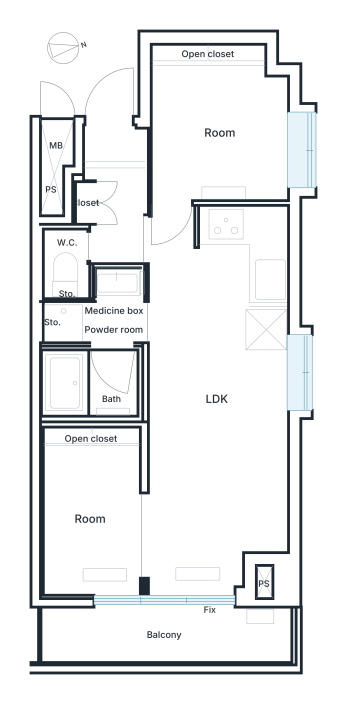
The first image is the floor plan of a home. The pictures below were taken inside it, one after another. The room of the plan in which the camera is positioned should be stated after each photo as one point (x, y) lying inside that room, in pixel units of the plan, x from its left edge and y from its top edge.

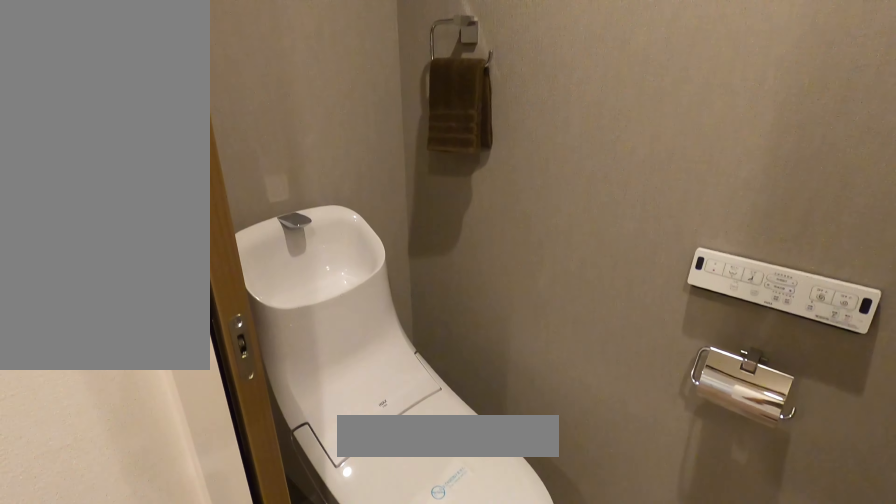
(64, 271)
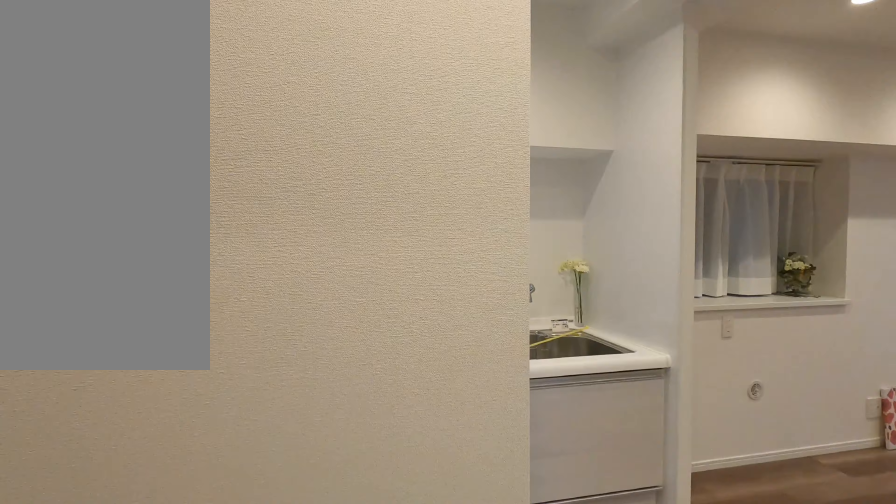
(170, 227)
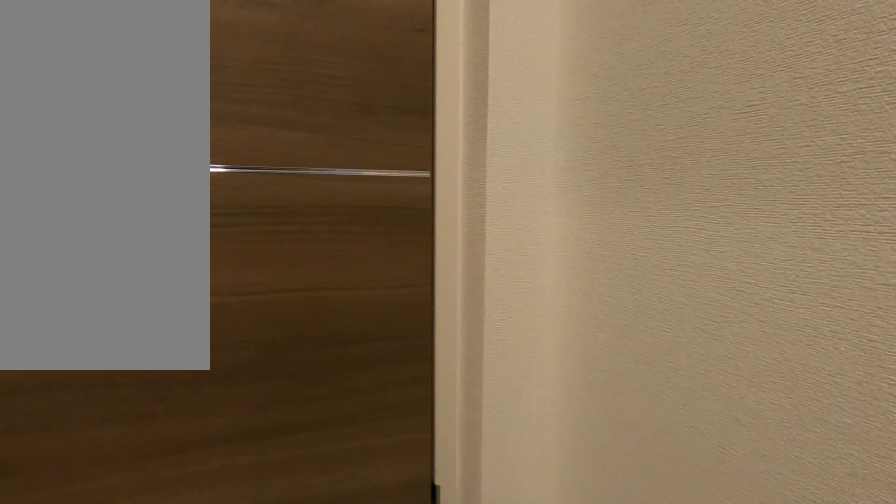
(170, 225)
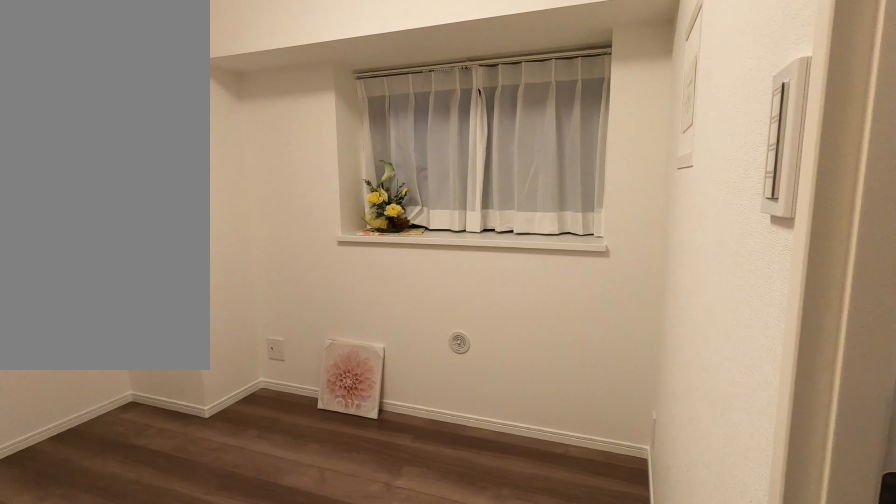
(218, 130)
